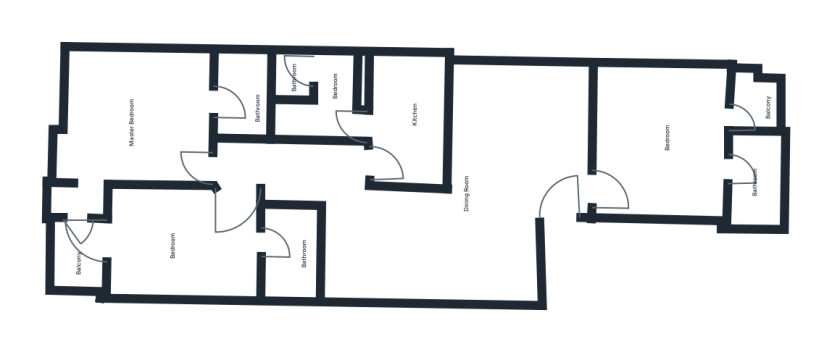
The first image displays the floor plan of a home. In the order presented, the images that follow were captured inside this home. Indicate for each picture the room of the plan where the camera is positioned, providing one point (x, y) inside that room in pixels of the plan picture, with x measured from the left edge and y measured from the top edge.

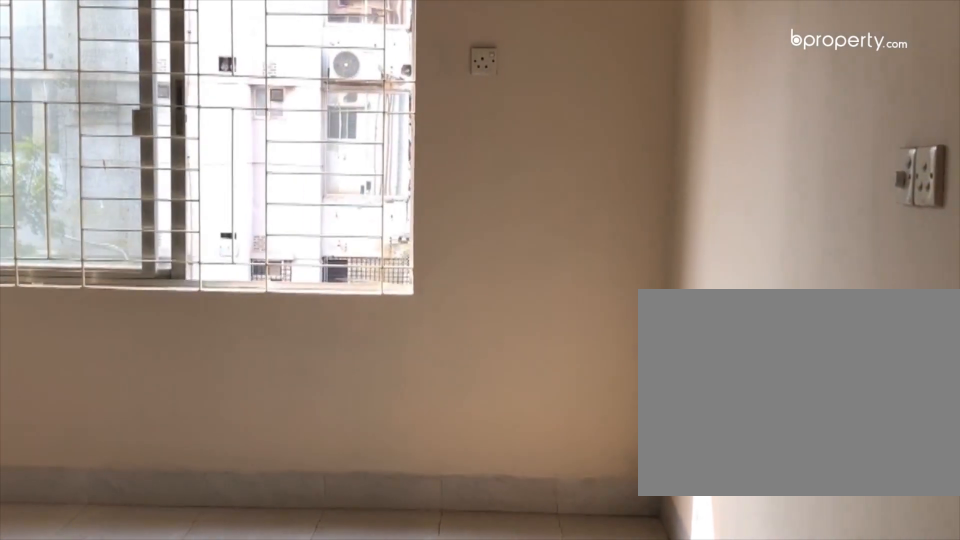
(539, 170)
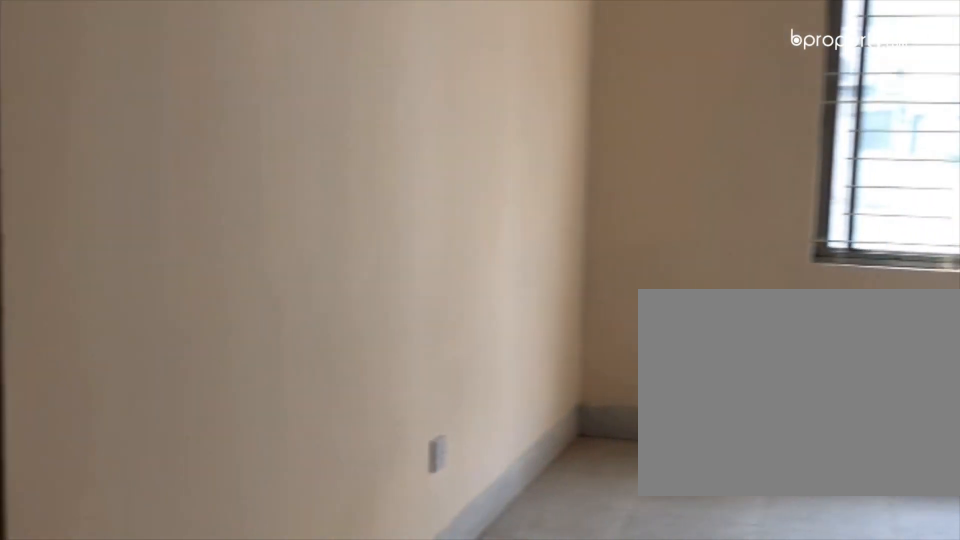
(531, 165)
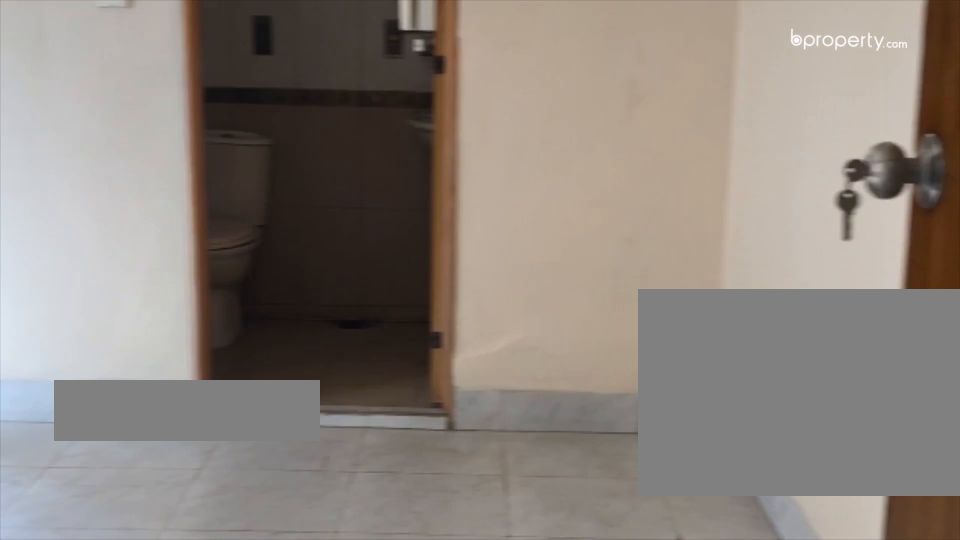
(666, 146)
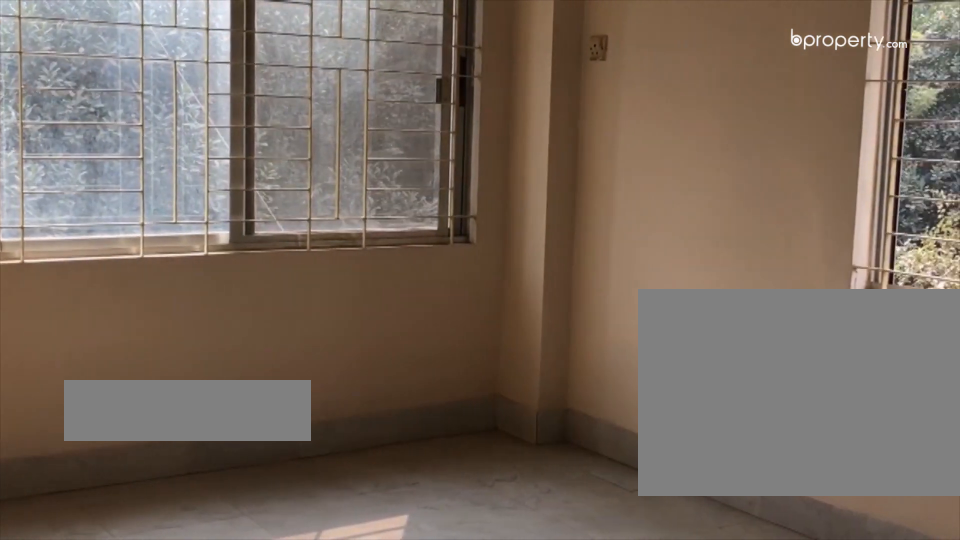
(128, 119)
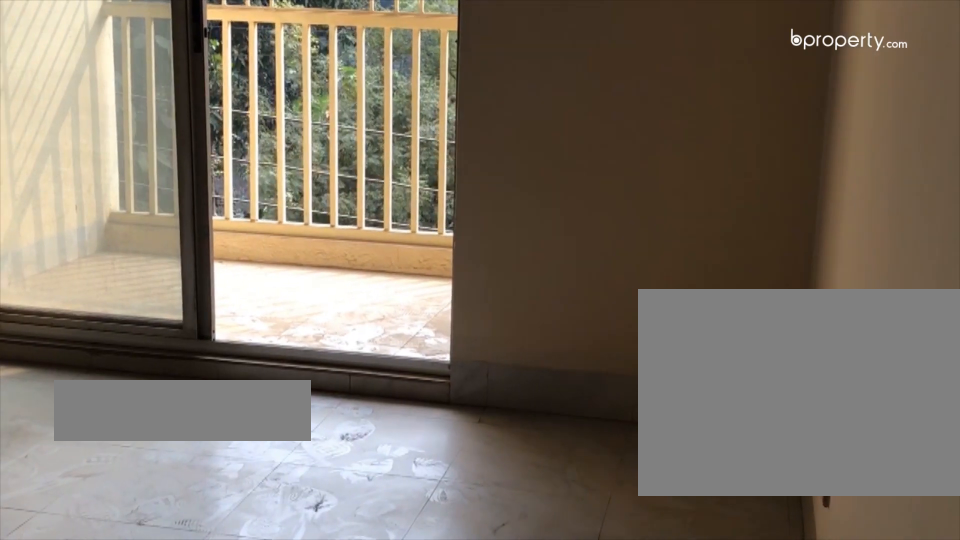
(181, 238)
